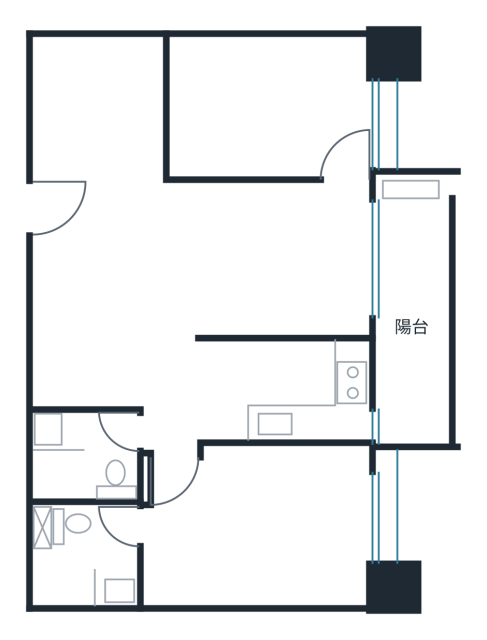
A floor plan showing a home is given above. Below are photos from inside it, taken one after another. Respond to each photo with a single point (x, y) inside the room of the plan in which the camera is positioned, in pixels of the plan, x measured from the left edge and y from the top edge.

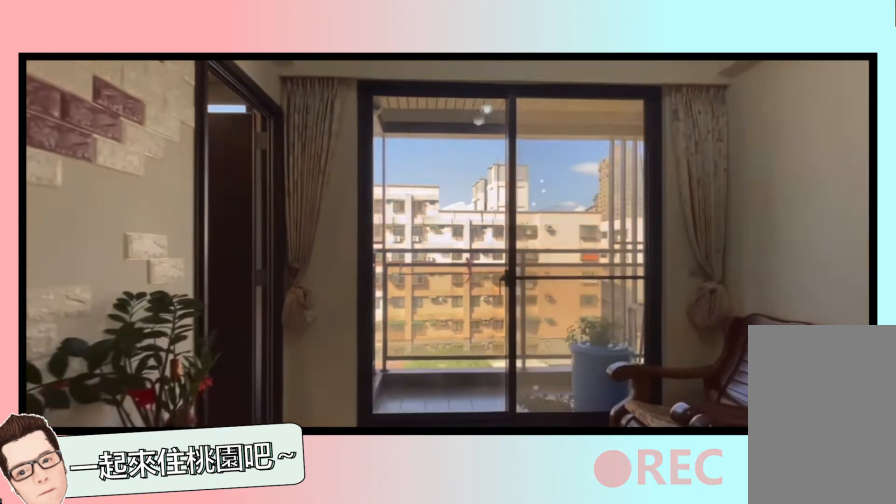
(197, 257)
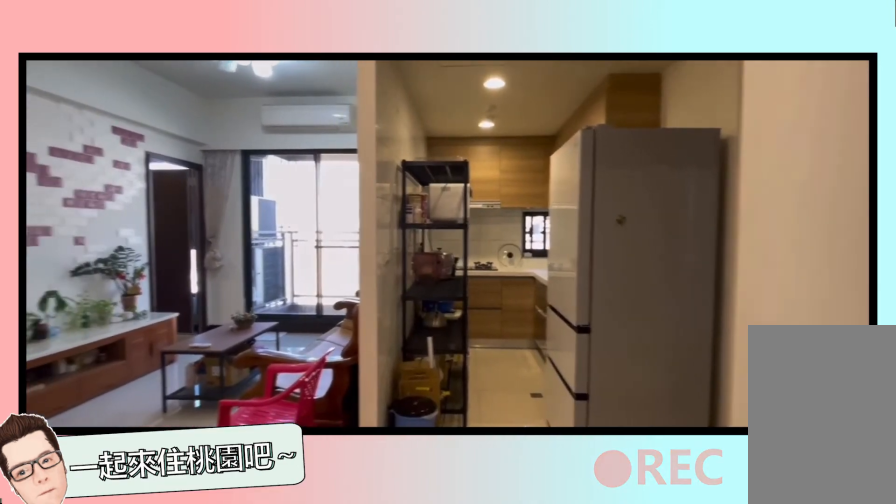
(115, 318)
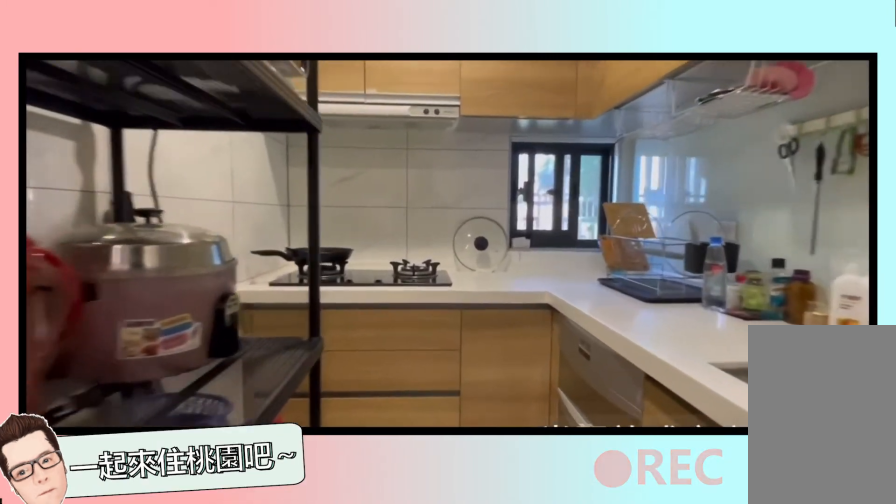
(252, 388)
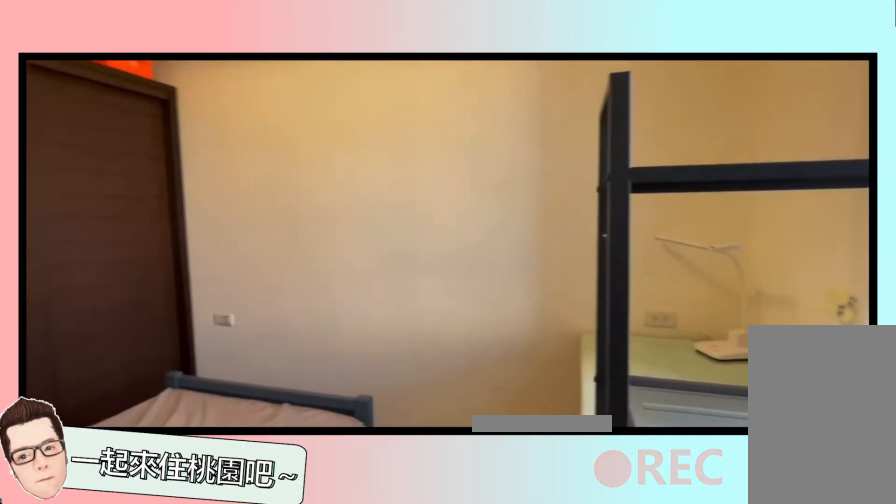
(271, 104)
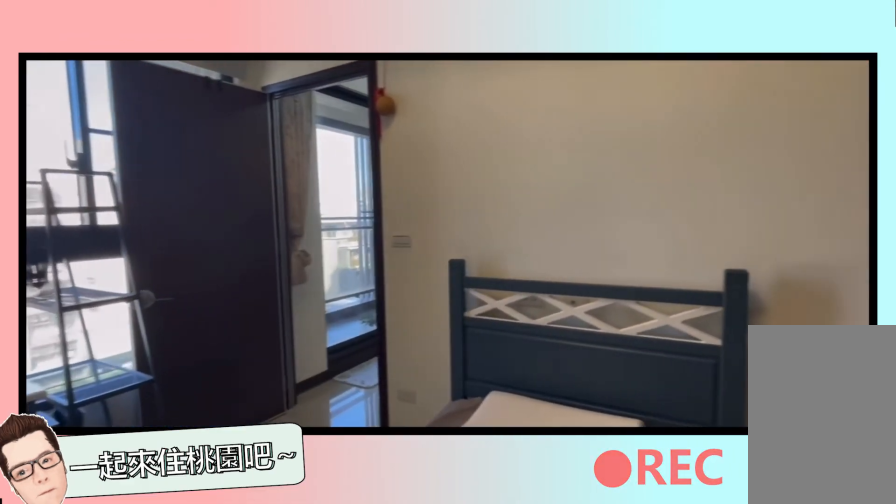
(271, 104)
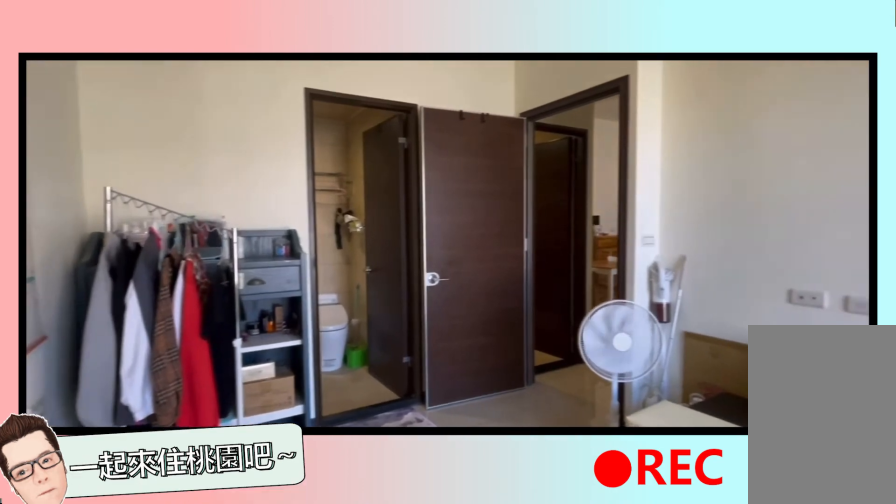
(253, 531)
